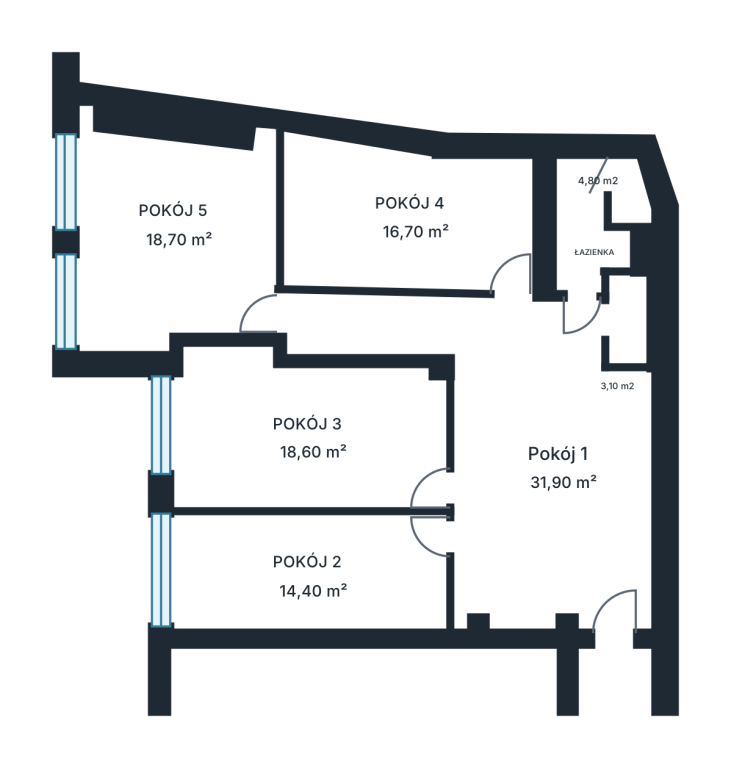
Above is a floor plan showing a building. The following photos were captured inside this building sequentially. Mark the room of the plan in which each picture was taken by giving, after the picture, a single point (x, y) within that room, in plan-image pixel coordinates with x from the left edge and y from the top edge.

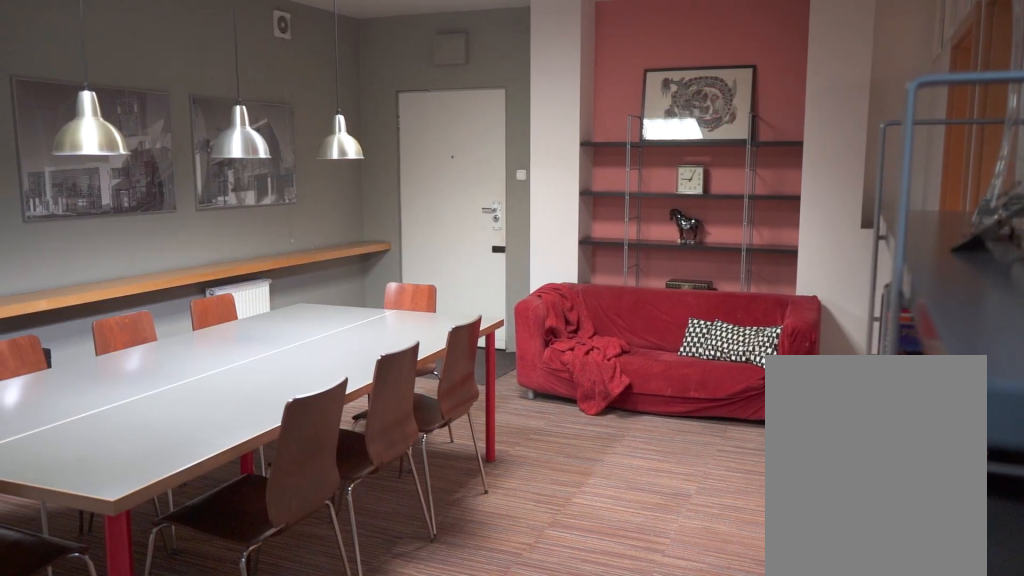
(504, 453)
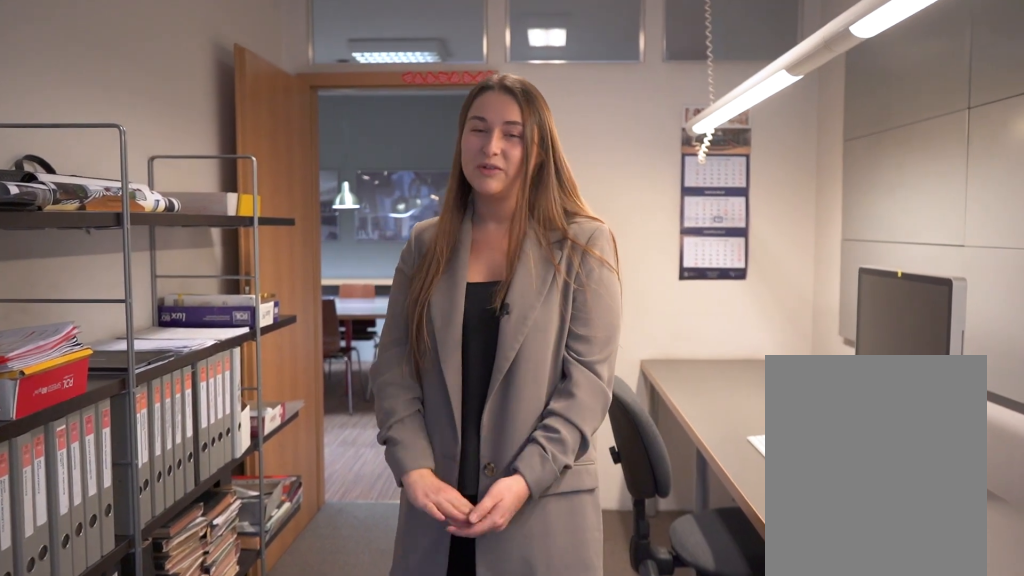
(303, 575)
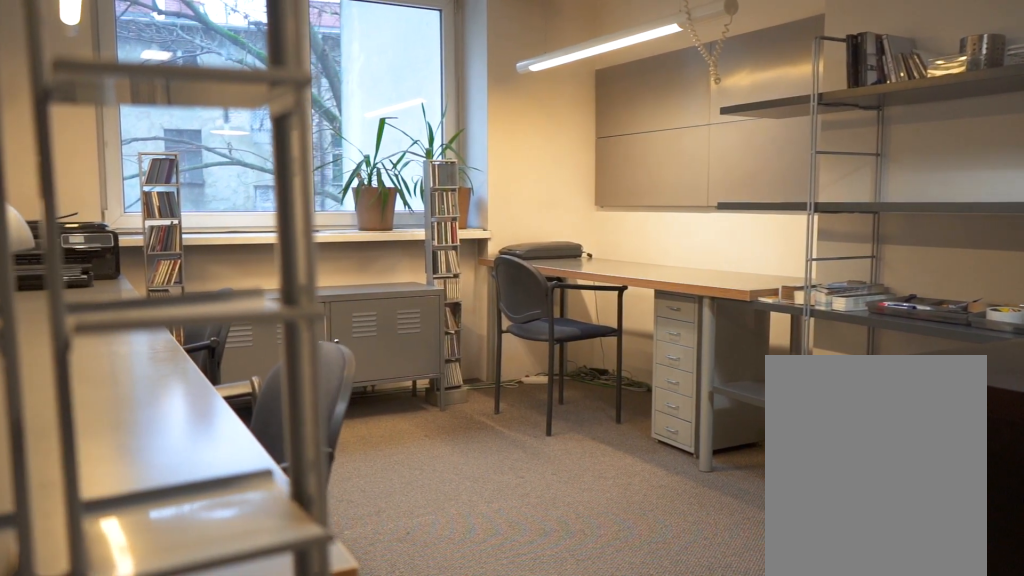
(320, 427)
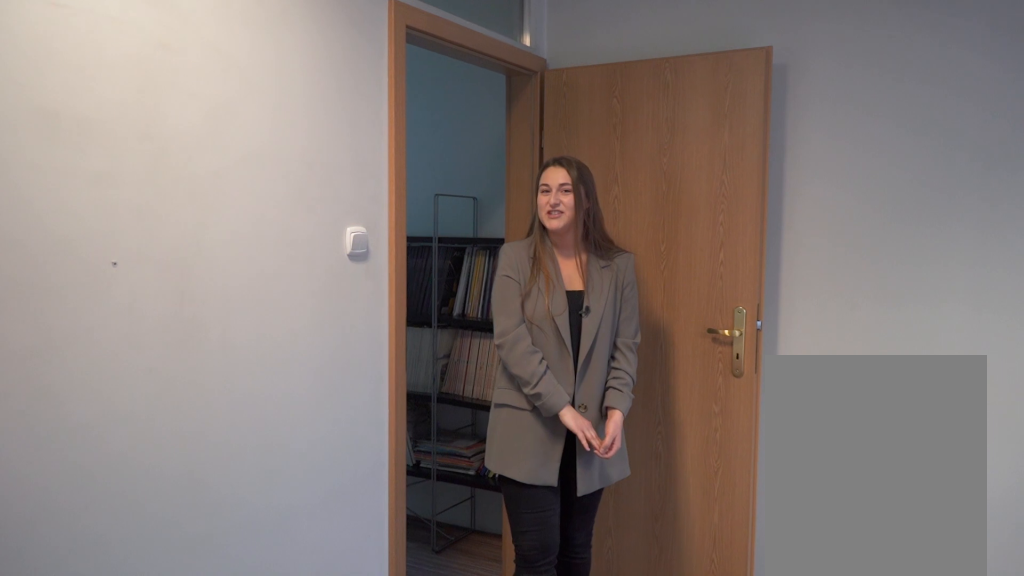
(168, 237)
